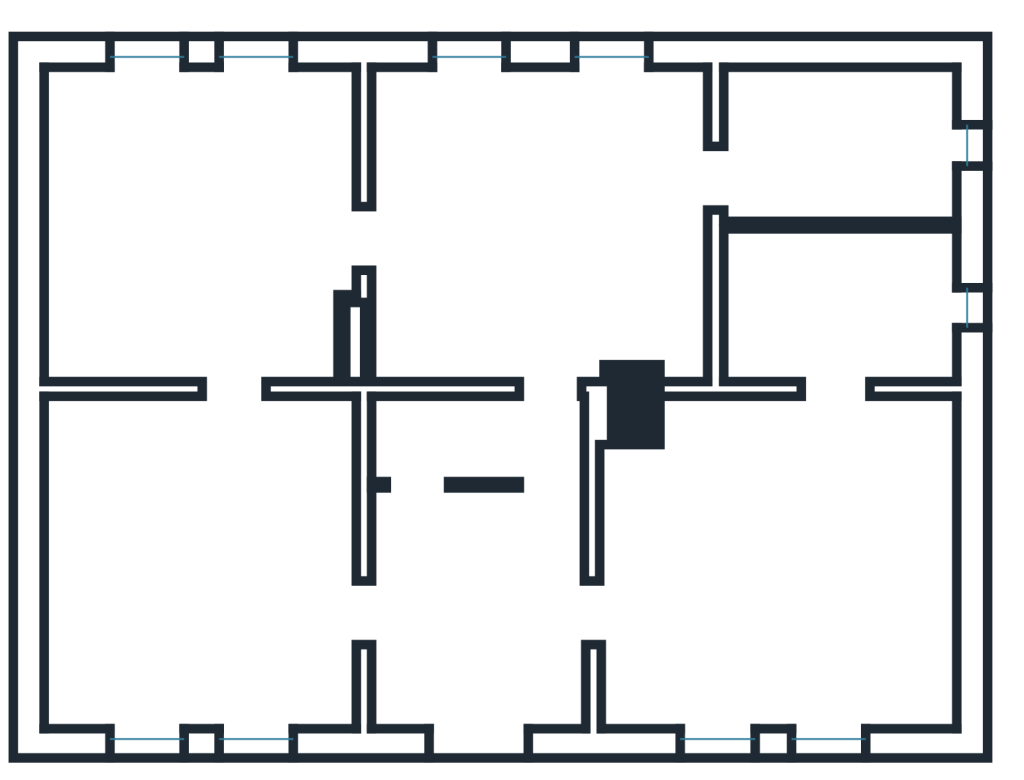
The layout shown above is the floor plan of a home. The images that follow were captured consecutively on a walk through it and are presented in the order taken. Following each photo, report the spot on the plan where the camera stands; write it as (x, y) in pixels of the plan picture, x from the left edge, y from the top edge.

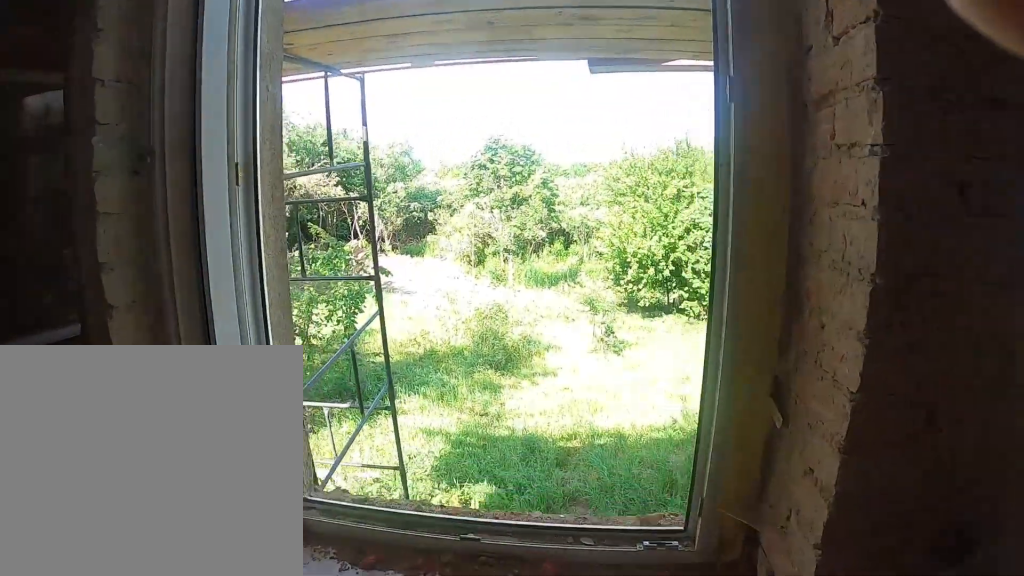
(143, 163)
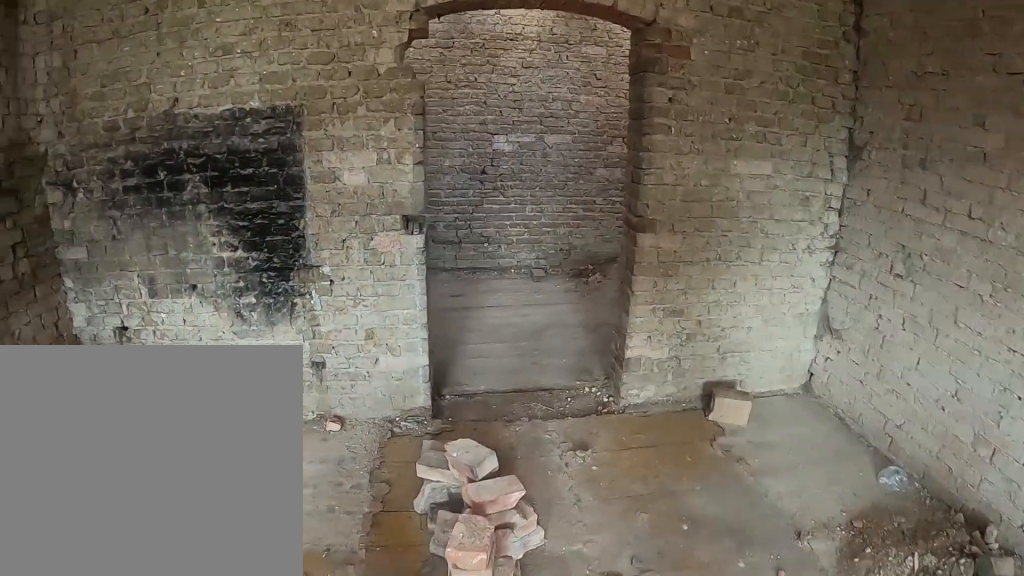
(723, 521)
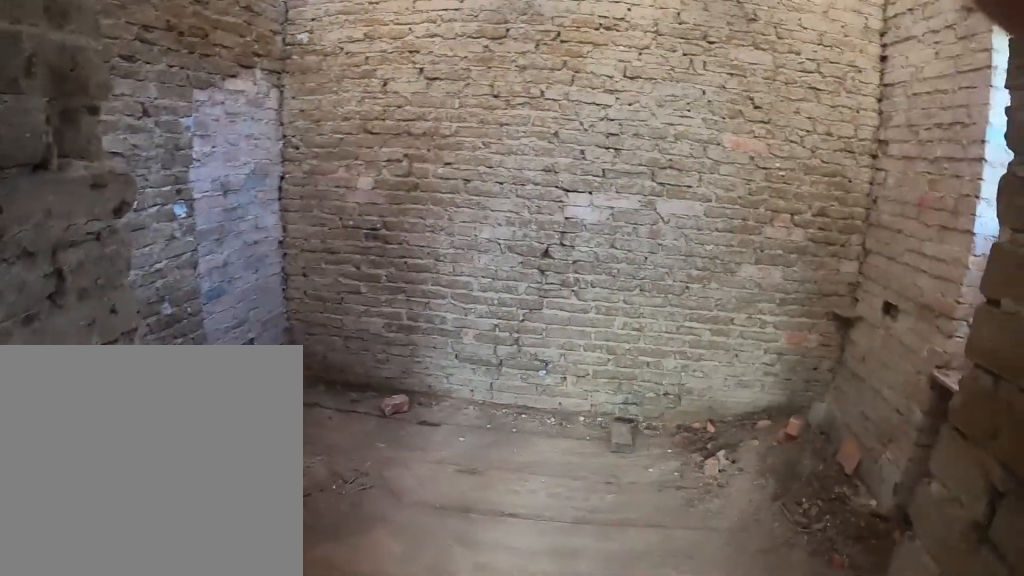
(814, 479)
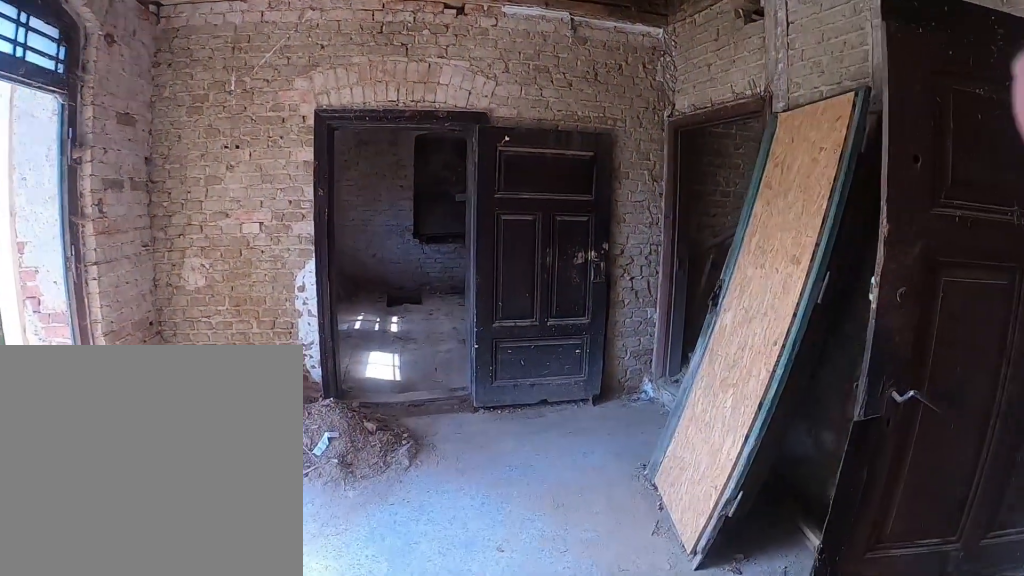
(614, 609)
